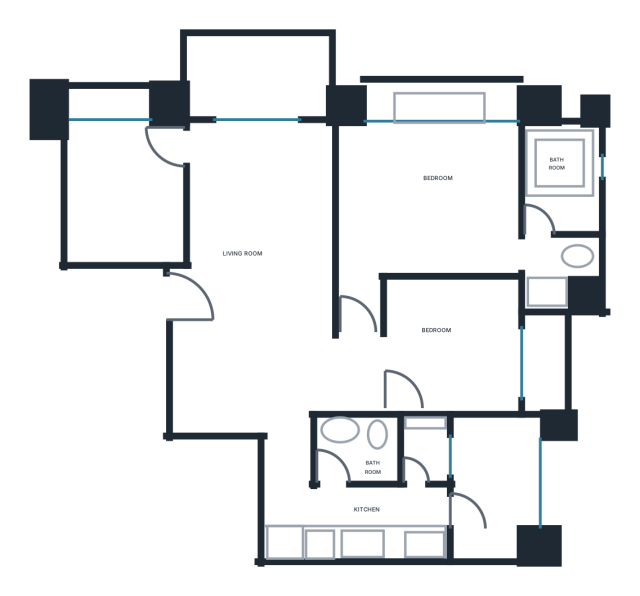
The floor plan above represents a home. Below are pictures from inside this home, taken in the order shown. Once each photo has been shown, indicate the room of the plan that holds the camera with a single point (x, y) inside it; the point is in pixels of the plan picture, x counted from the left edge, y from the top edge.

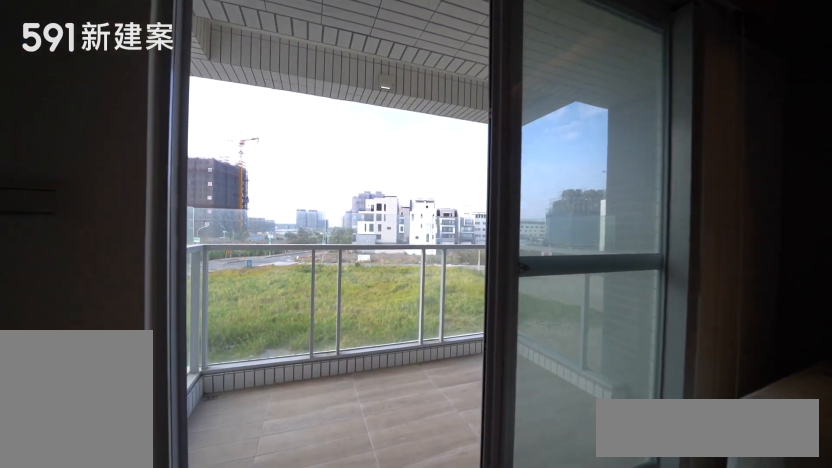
(254, 77)
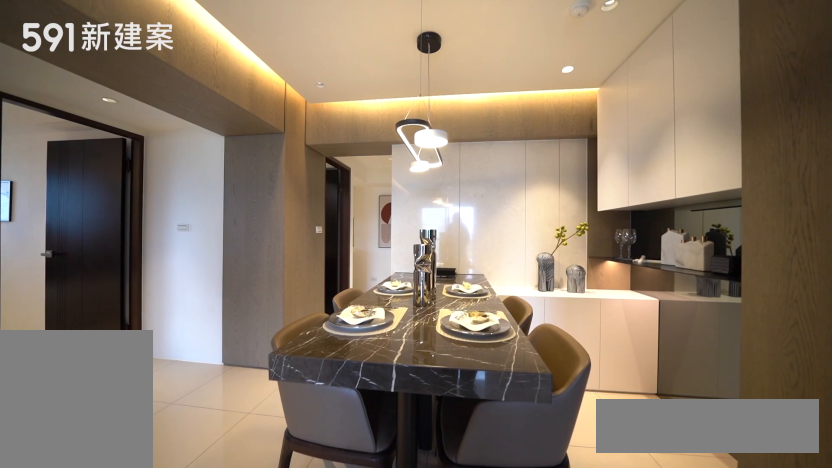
(237, 374)
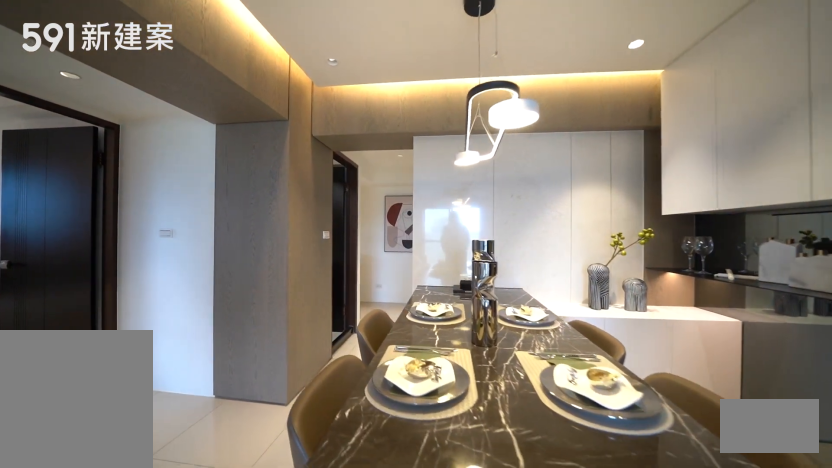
(237, 374)
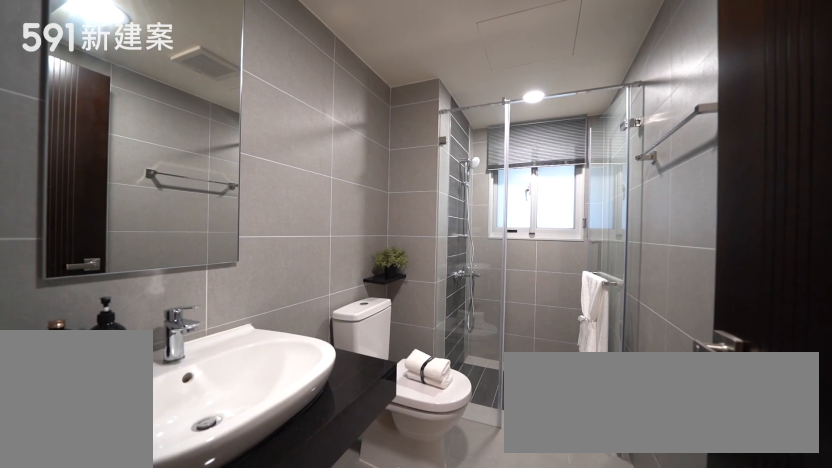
(379, 450)
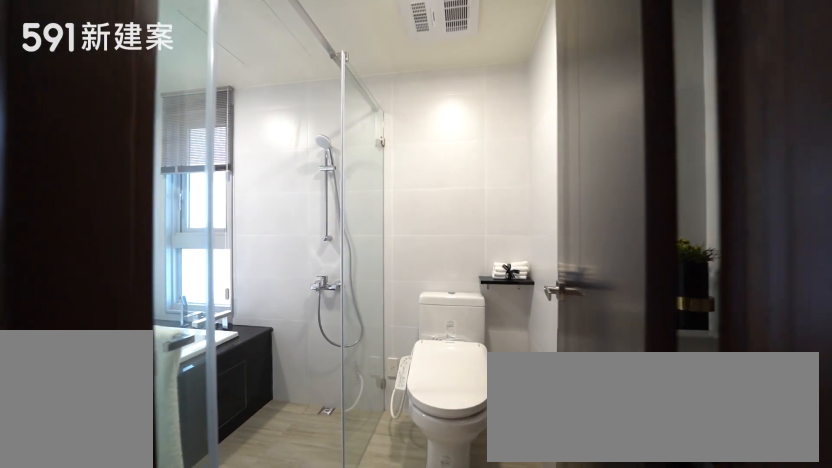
(561, 215)
